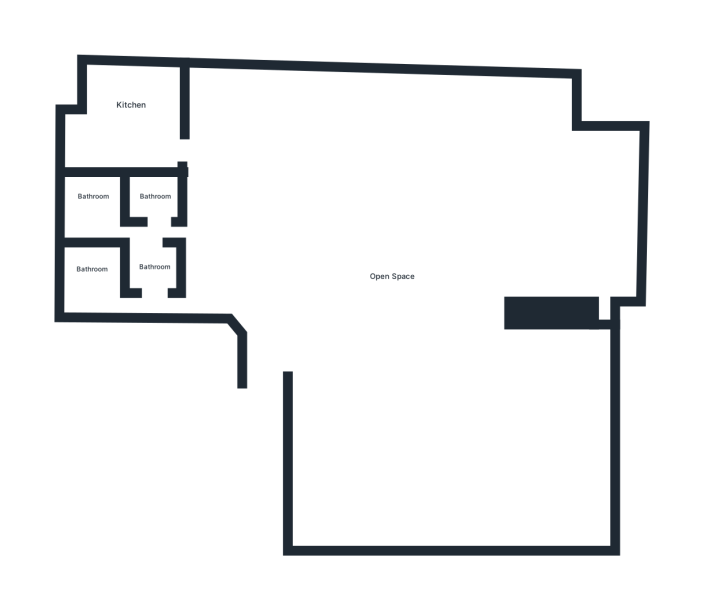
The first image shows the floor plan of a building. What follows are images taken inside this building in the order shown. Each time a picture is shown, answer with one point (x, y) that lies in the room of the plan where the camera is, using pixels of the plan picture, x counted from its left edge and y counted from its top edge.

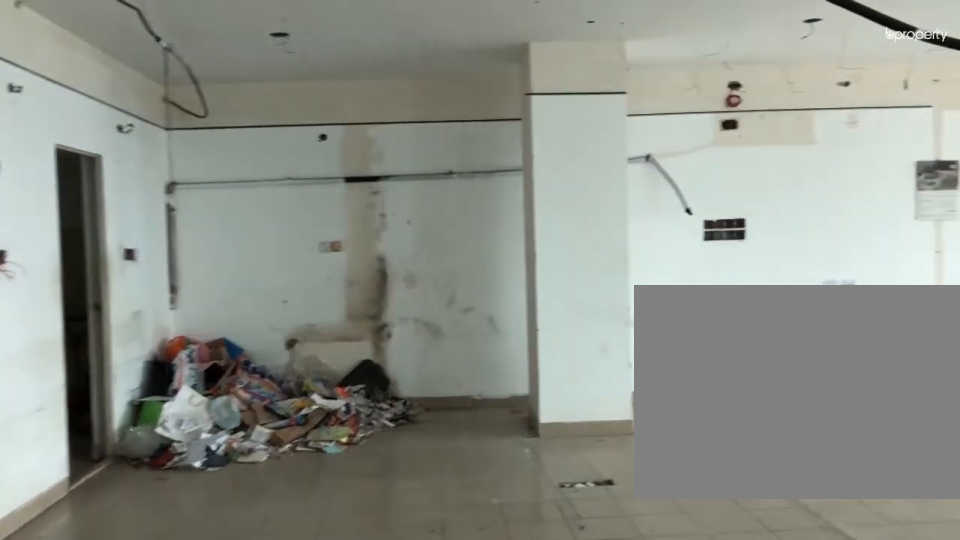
(373, 249)
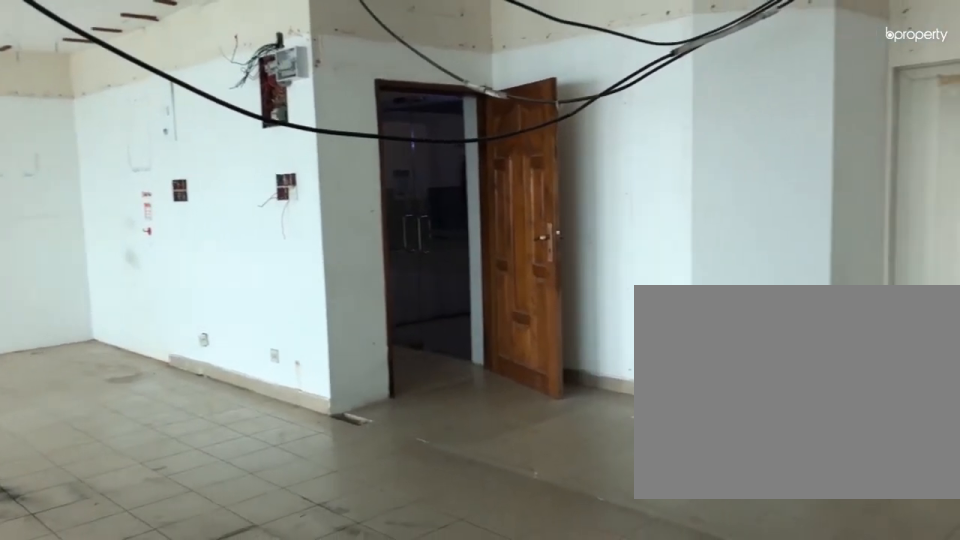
(373, 249)
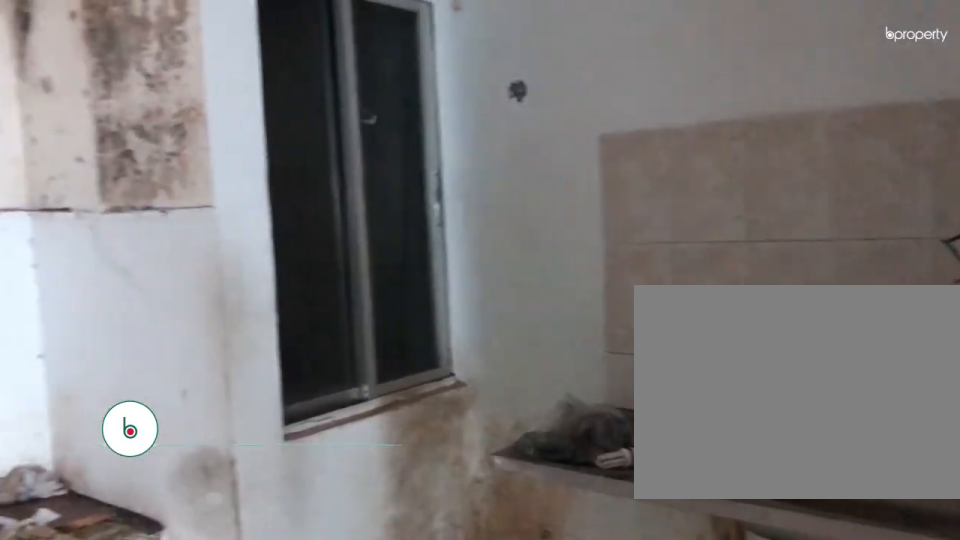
(136, 139)
